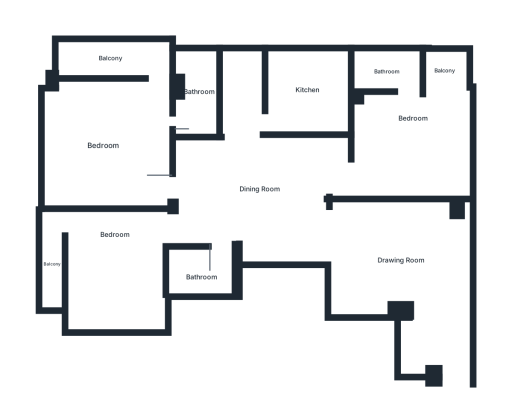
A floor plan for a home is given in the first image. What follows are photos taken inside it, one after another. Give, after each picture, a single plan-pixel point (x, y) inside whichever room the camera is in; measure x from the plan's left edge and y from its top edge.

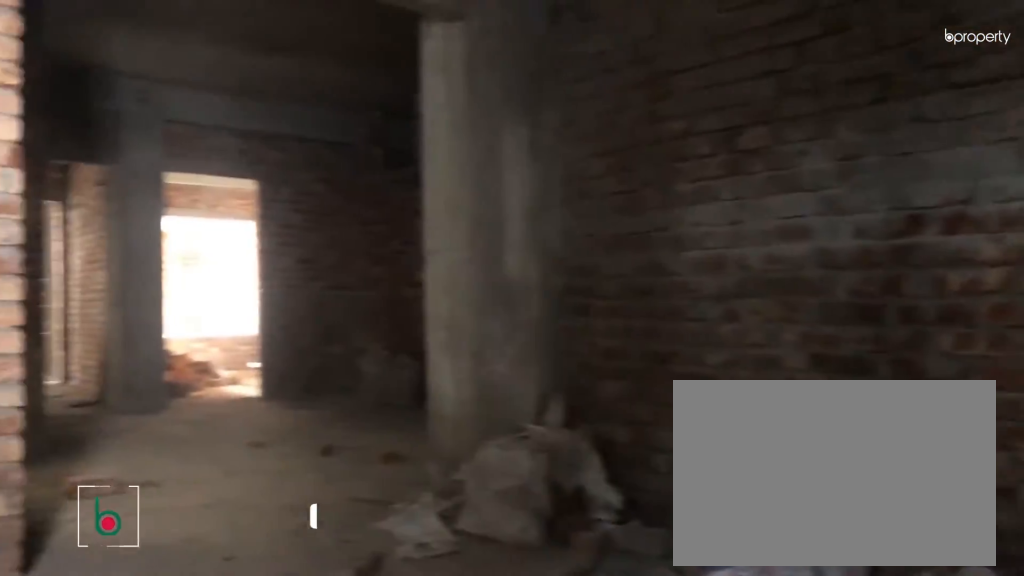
(406, 261)
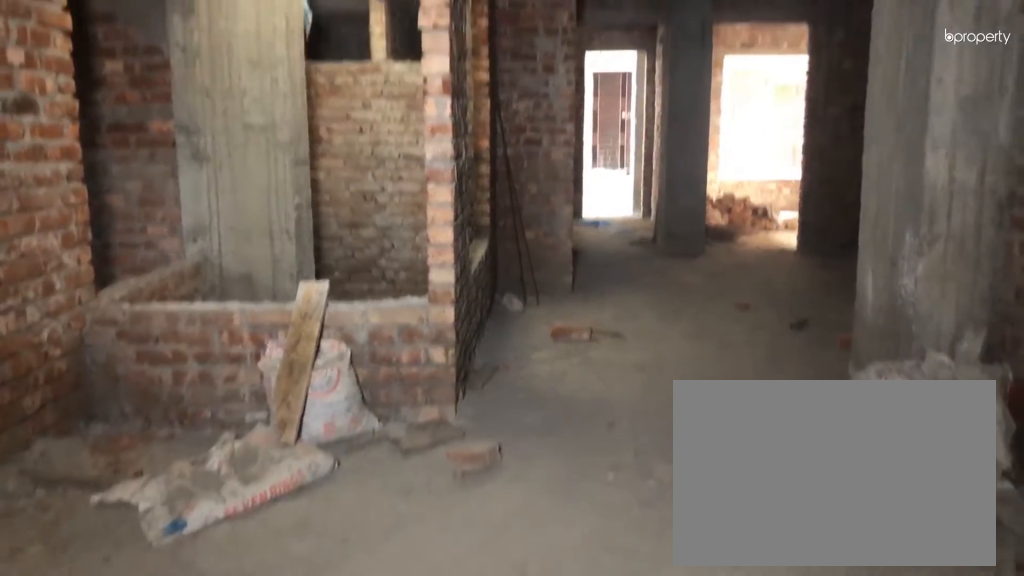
(406, 260)
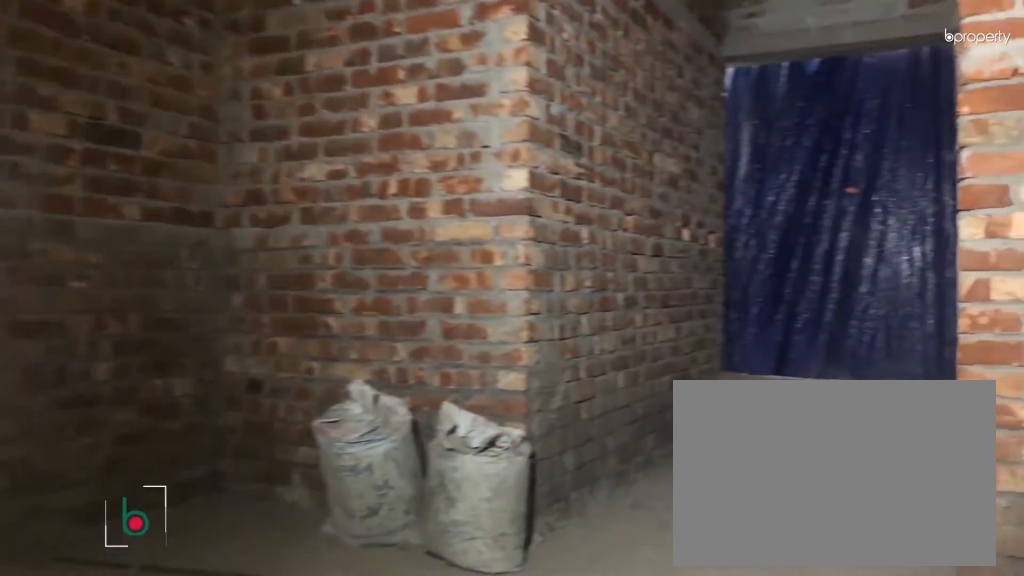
(260, 186)
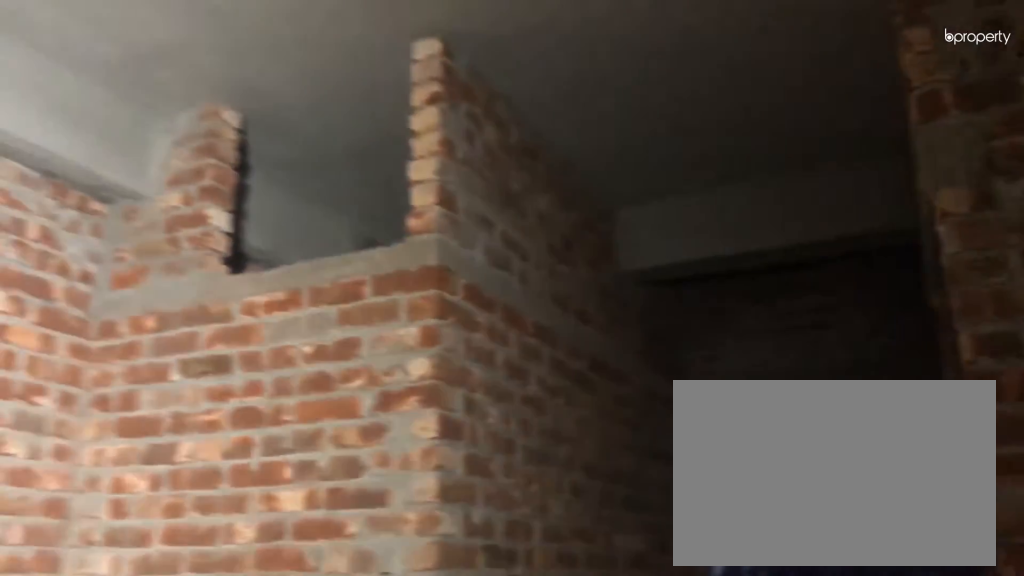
(260, 186)
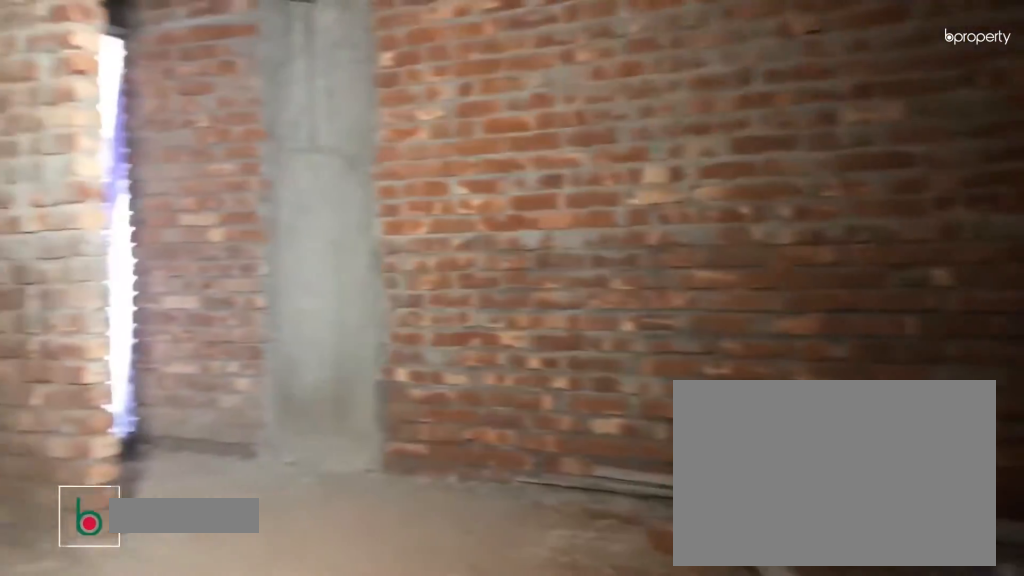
(408, 139)
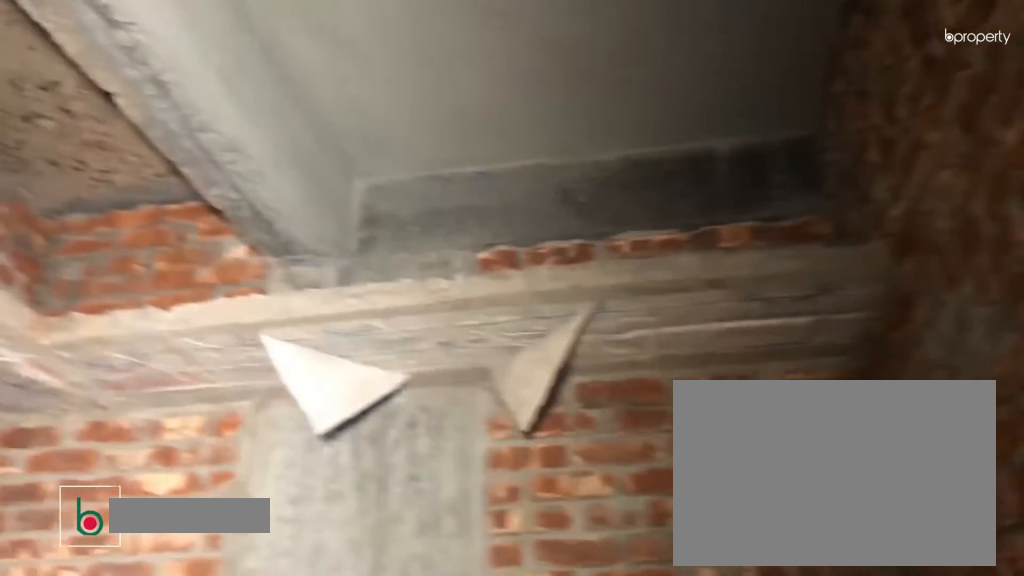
(310, 90)
